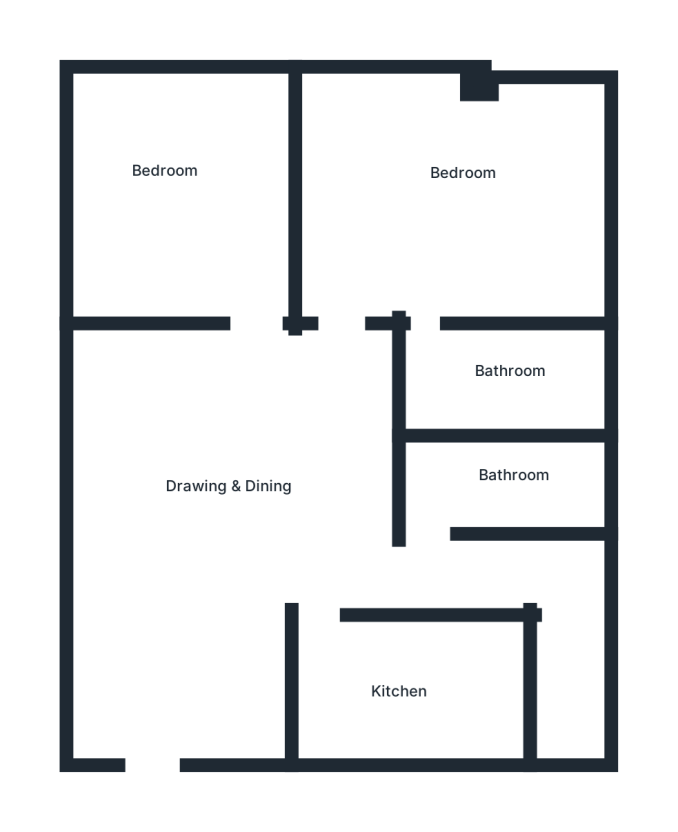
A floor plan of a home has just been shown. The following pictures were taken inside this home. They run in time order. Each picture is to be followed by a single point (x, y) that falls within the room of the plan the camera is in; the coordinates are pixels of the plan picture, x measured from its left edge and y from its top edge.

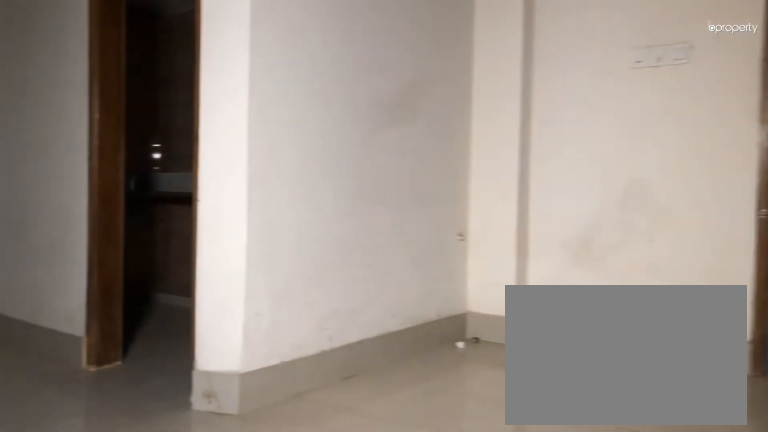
(236, 491)
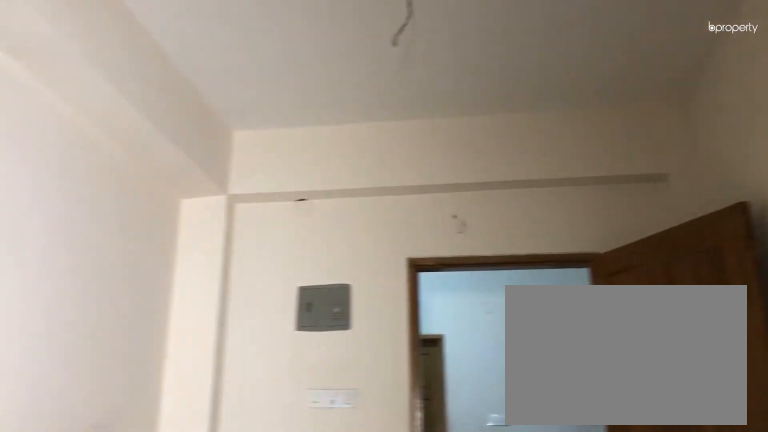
(236, 491)
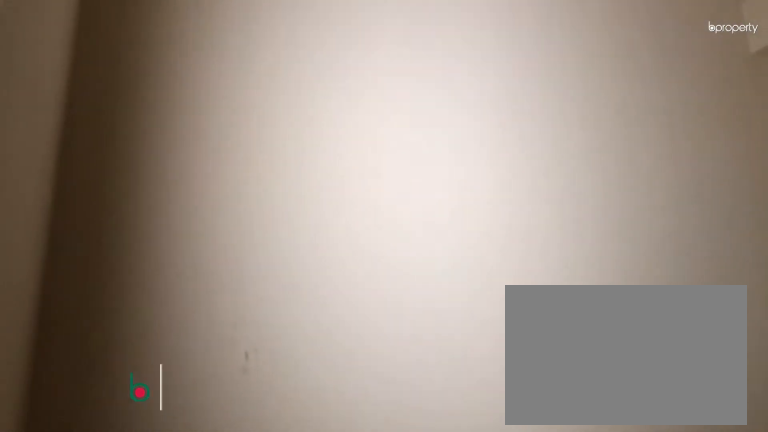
(186, 202)
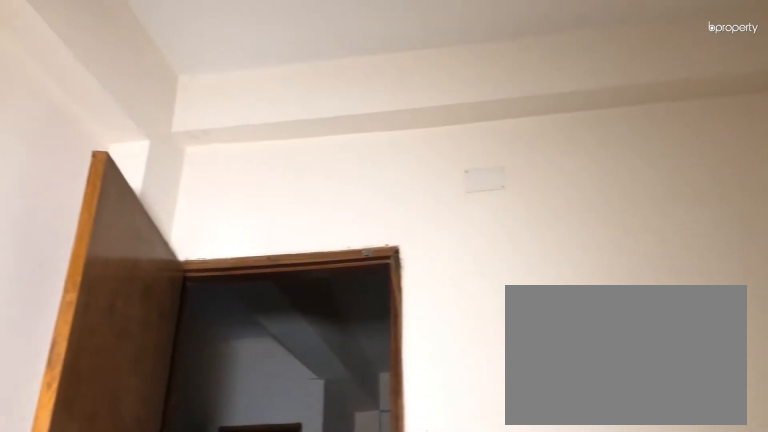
(186, 202)
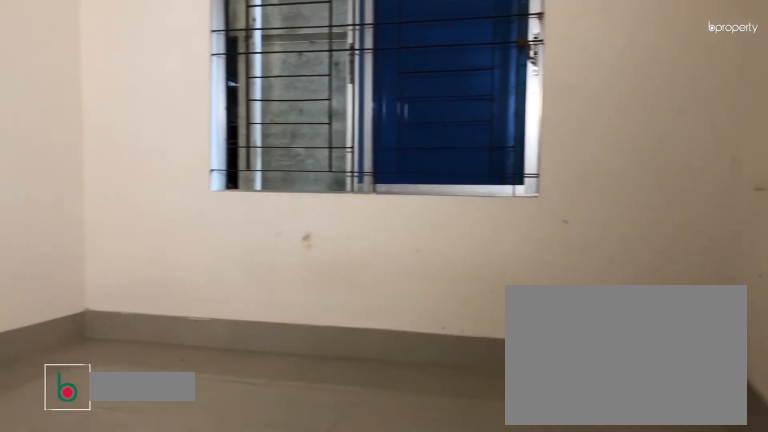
(441, 214)
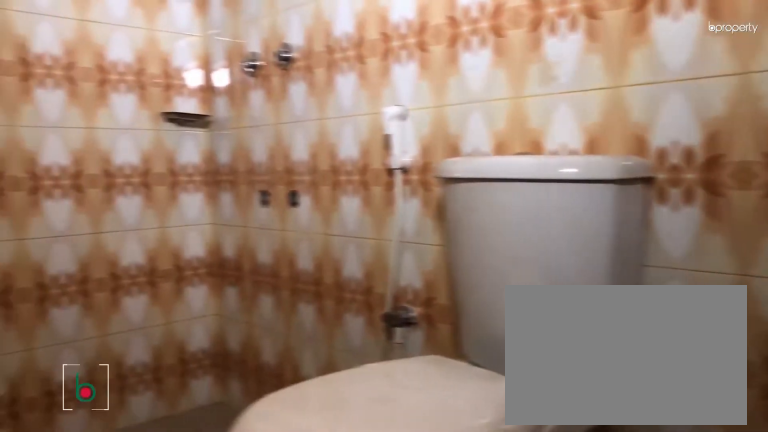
(504, 373)
